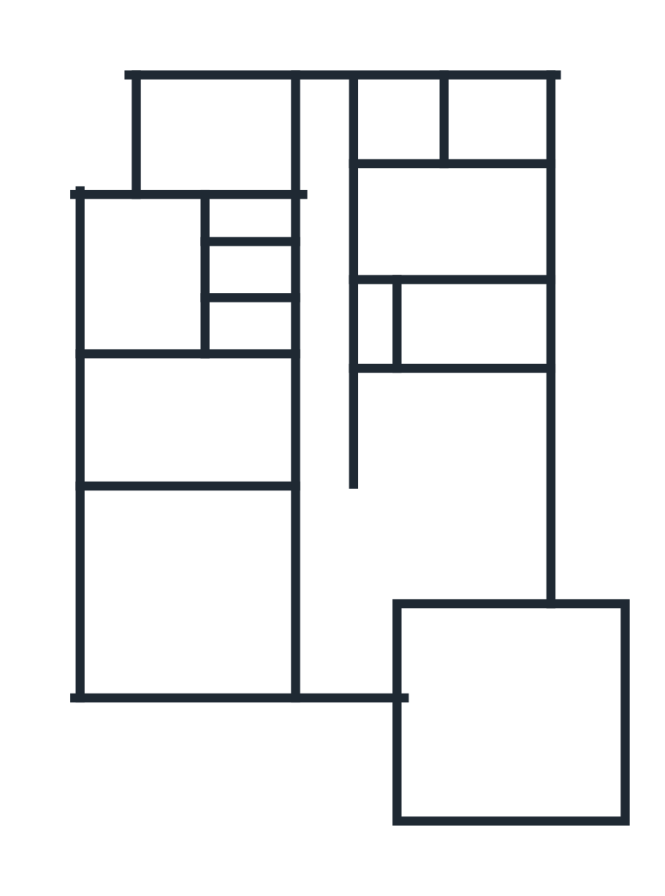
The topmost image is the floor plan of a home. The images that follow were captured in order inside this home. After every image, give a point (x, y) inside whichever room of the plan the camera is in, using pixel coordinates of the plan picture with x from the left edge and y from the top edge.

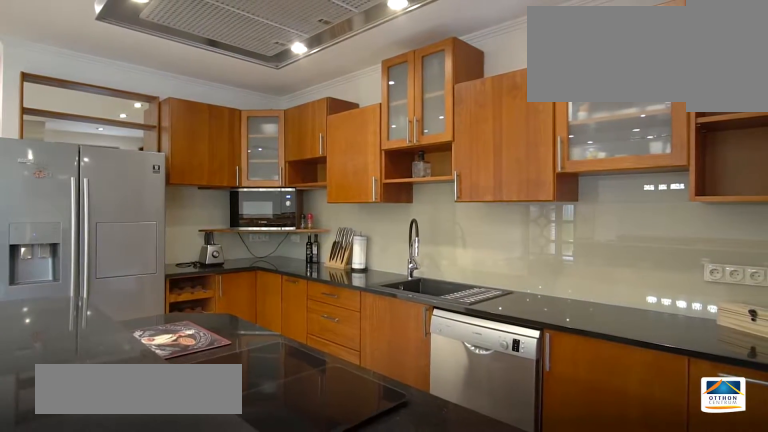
(451, 422)
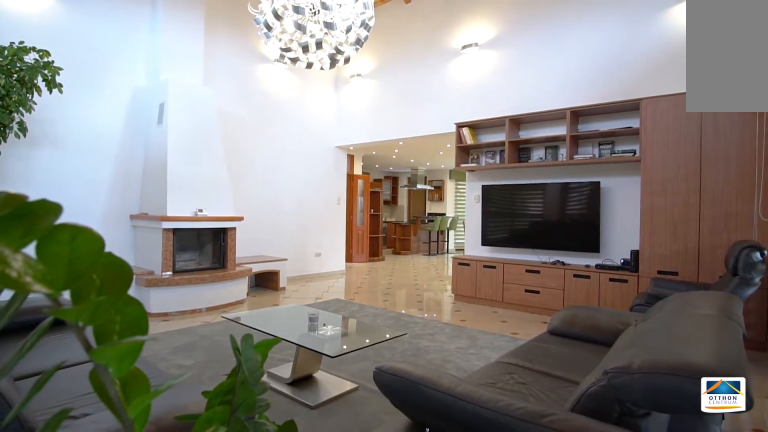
(194, 593)
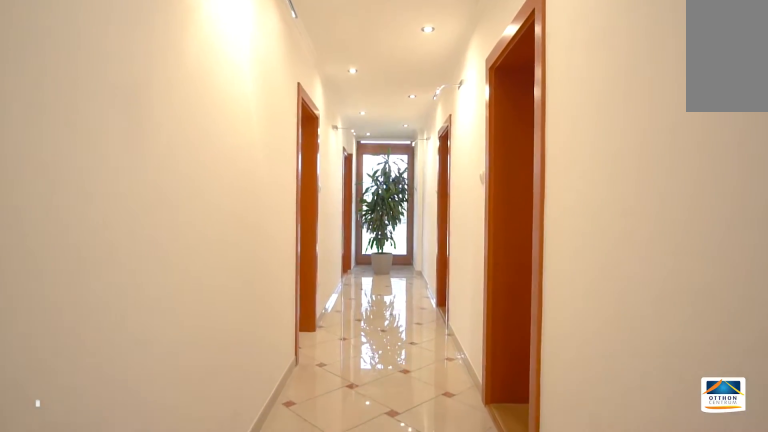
(334, 375)
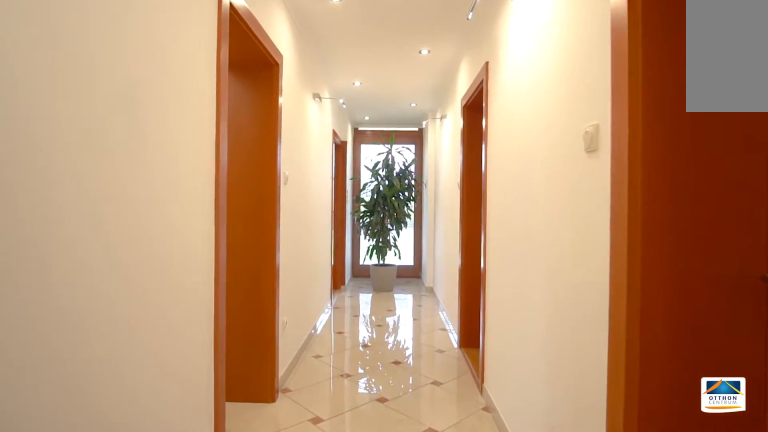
(331, 375)
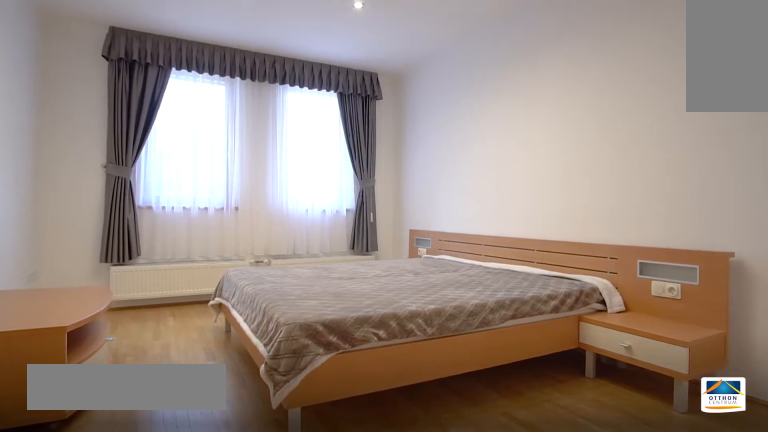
(220, 136)
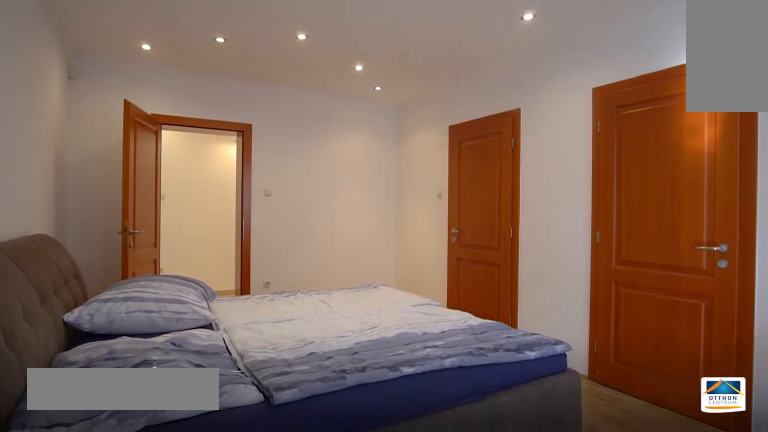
(477, 232)
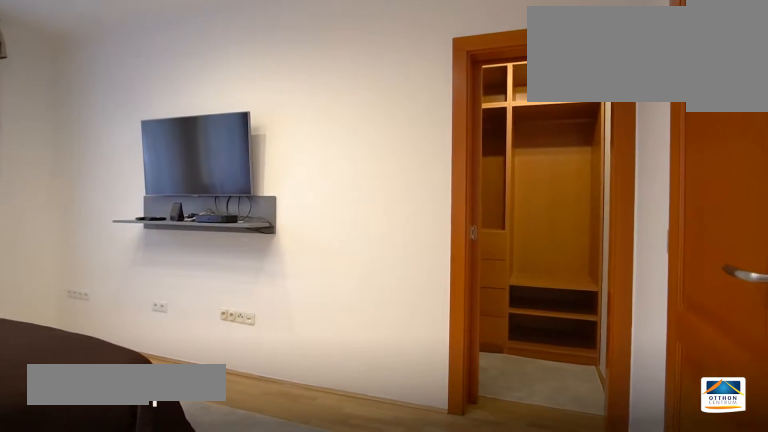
(189, 422)
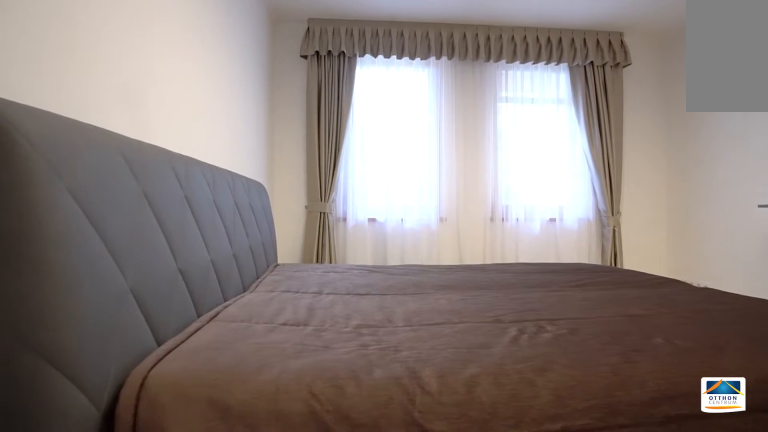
(192, 422)
